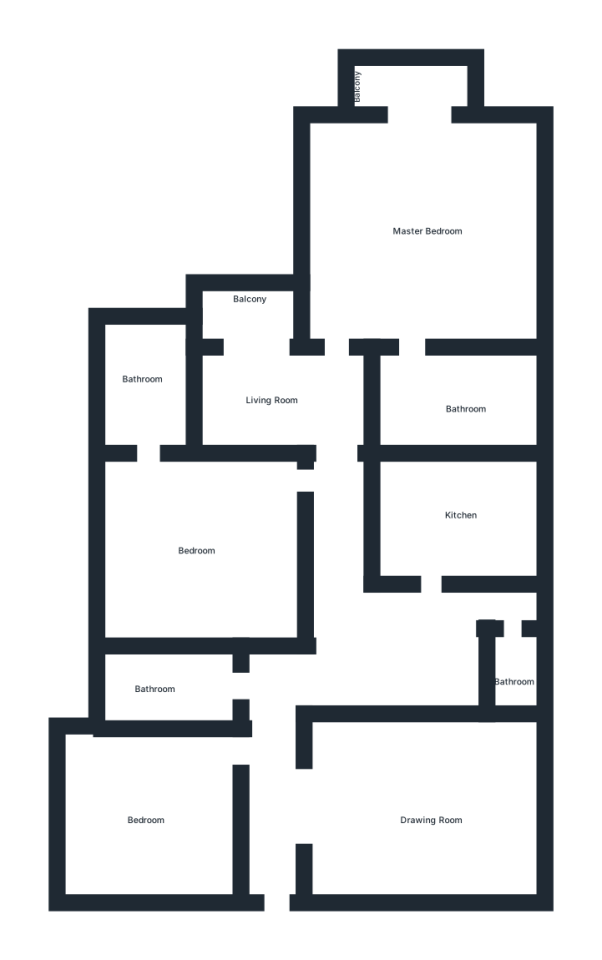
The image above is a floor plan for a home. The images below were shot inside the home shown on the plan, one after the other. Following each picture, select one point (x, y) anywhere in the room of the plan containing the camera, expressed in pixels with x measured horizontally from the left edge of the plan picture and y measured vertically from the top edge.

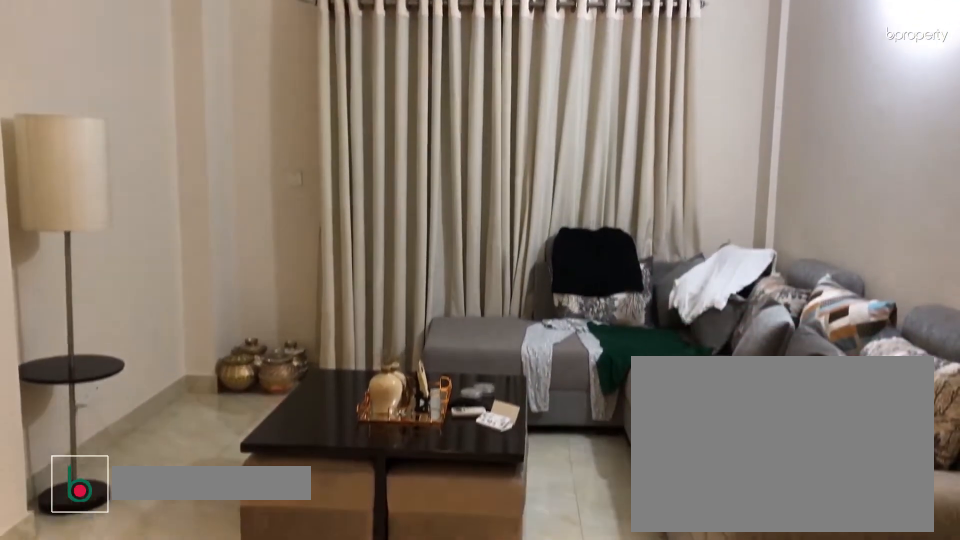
(415, 807)
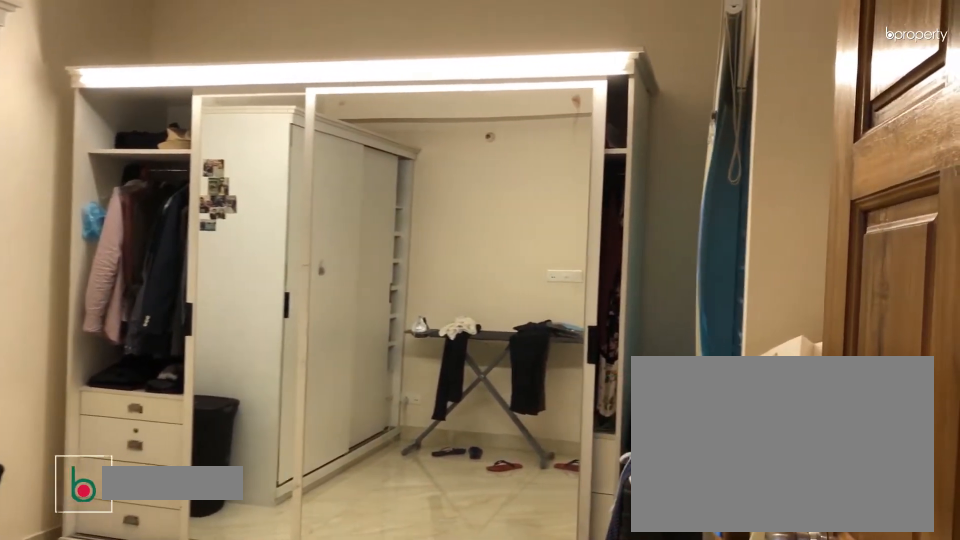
(164, 806)
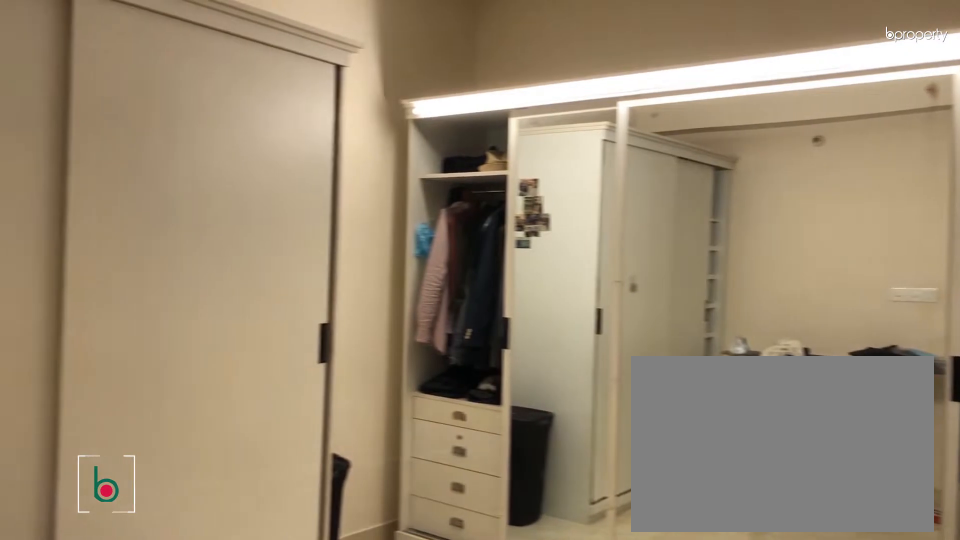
(164, 806)
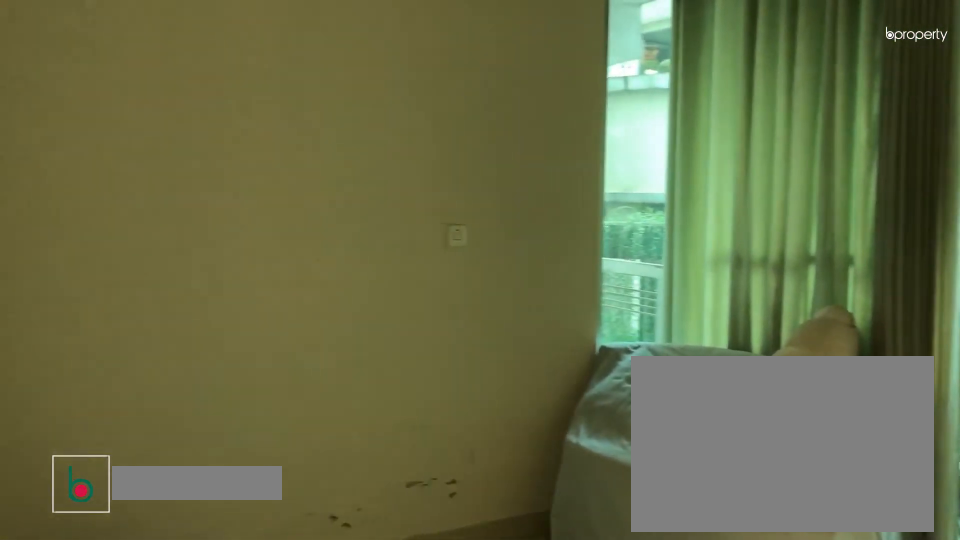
(259, 390)
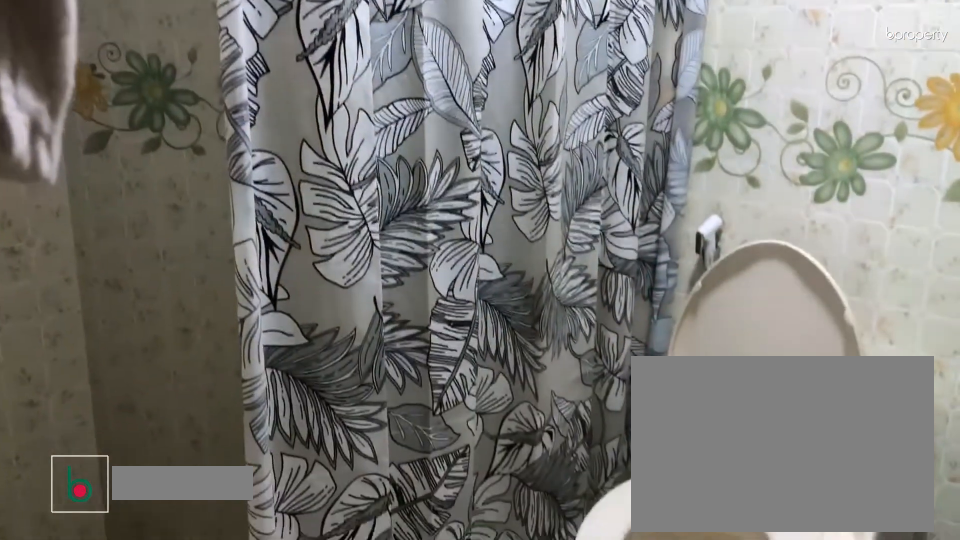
(461, 399)
